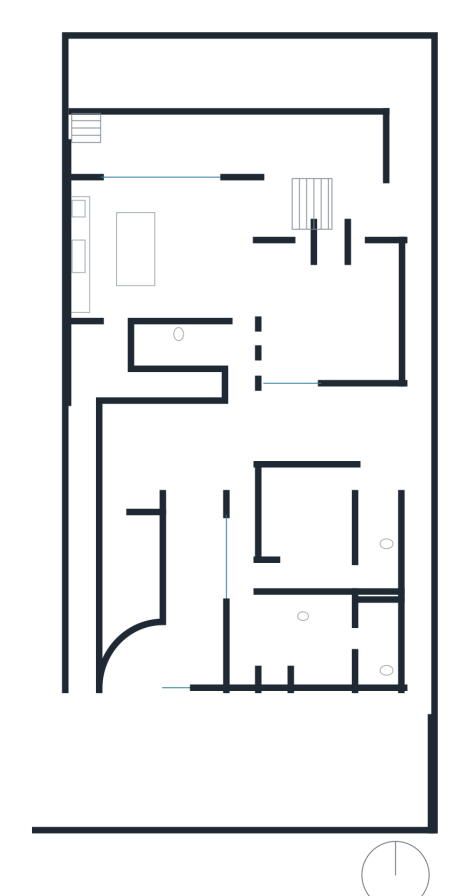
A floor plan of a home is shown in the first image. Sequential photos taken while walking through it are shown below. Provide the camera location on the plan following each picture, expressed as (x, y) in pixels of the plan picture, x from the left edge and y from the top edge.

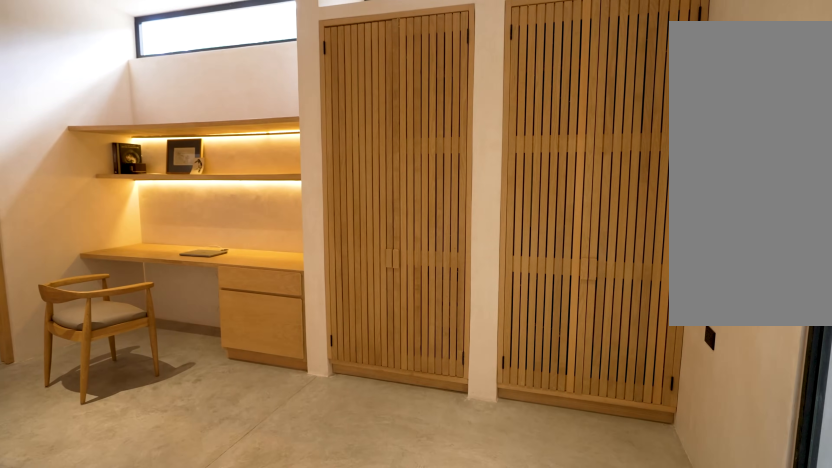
(242, 600)
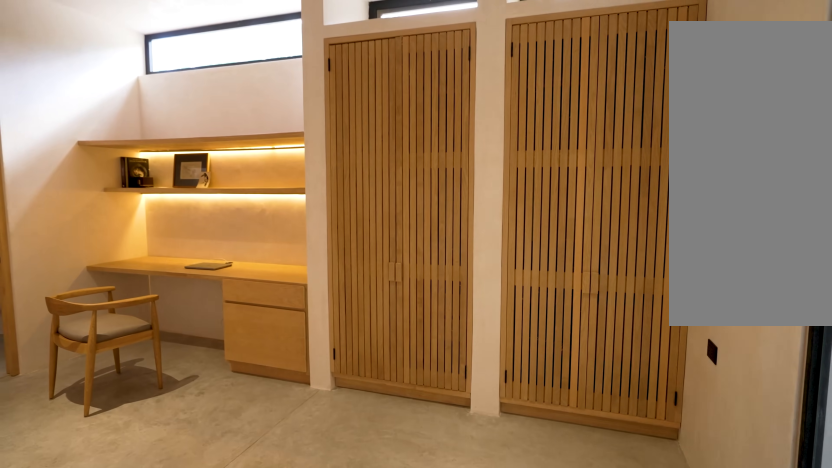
(241, 600)
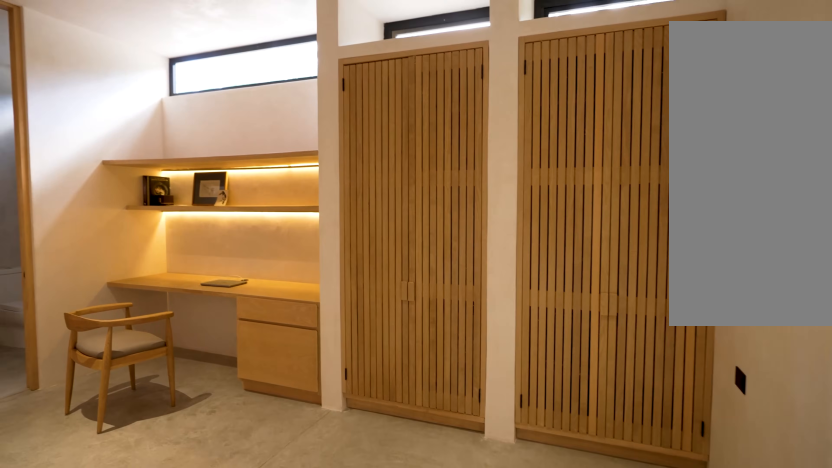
(242, 600)
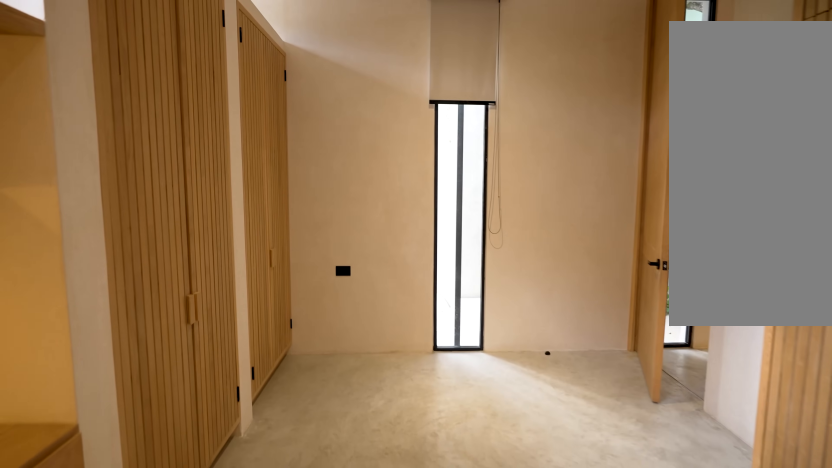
(241, 623)
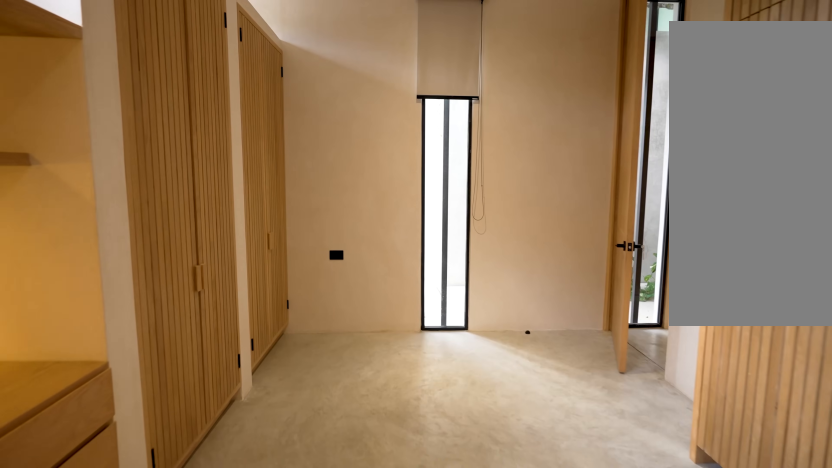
(242, 625)
